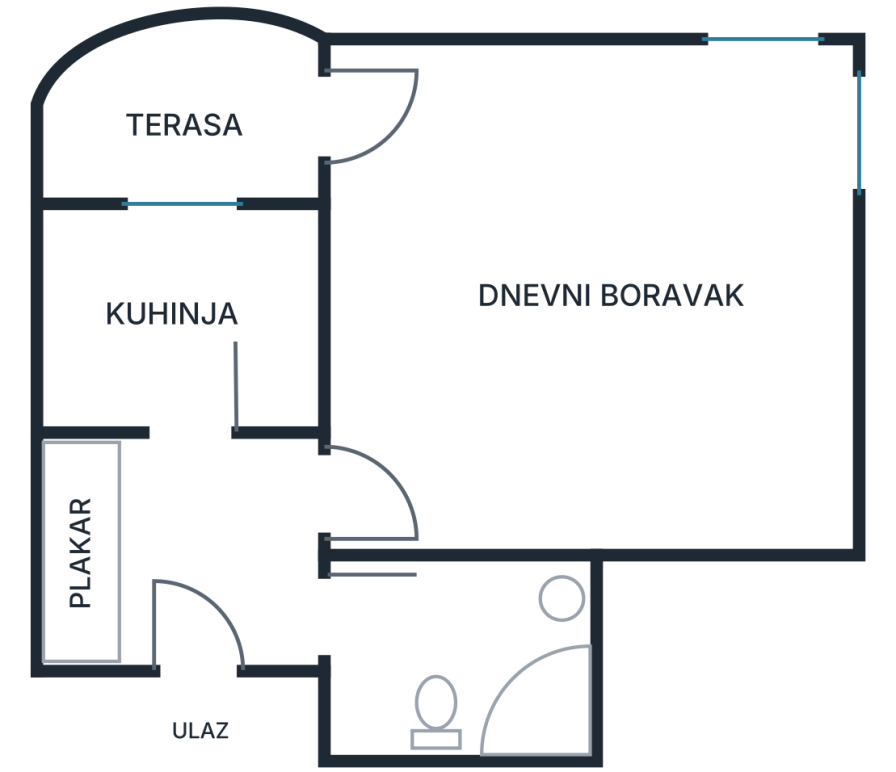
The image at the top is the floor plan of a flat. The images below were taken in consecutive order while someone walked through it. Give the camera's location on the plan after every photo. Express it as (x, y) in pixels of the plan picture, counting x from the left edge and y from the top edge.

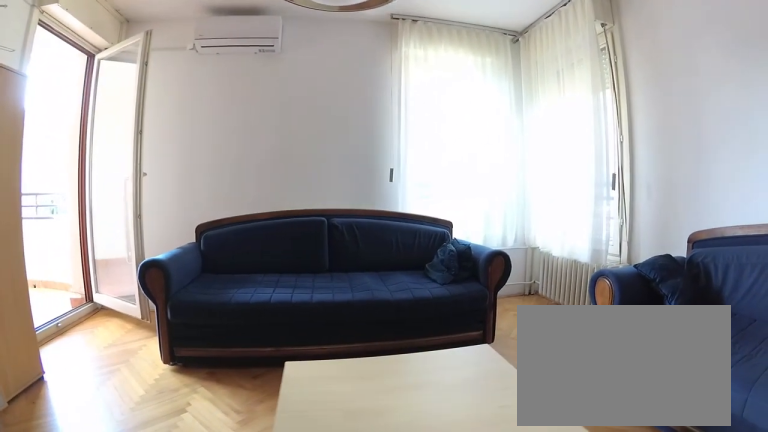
(493, 443)
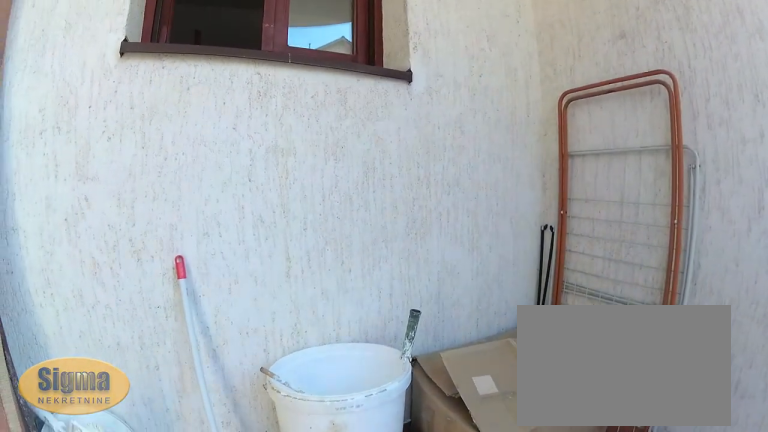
(244, 104)
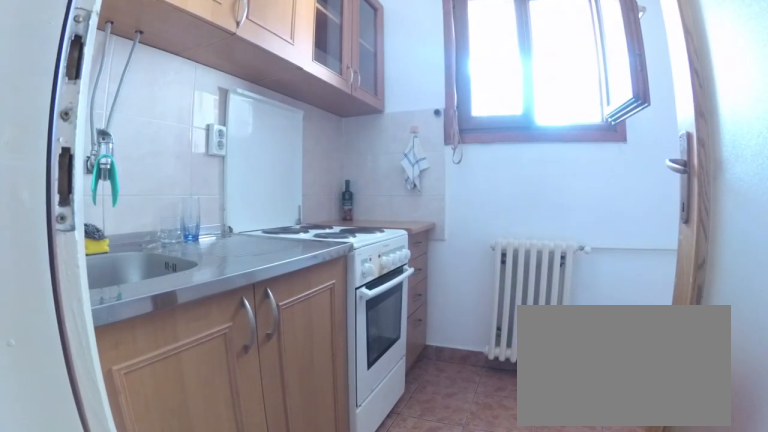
(205, 482)
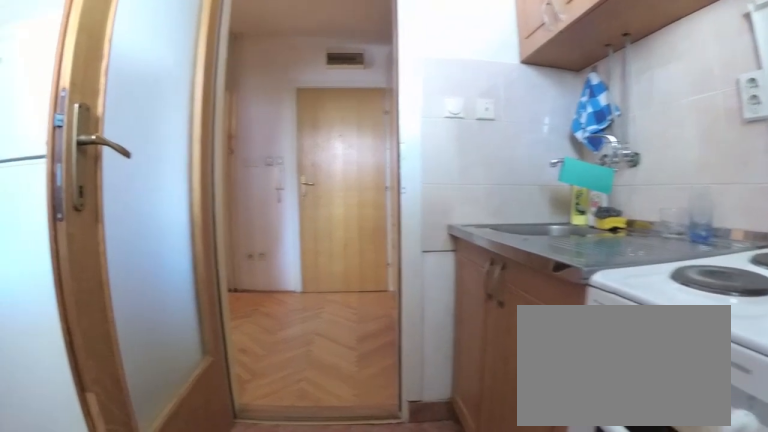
(203, 258)
